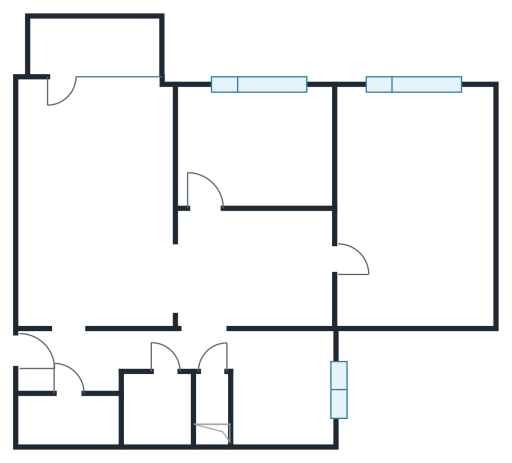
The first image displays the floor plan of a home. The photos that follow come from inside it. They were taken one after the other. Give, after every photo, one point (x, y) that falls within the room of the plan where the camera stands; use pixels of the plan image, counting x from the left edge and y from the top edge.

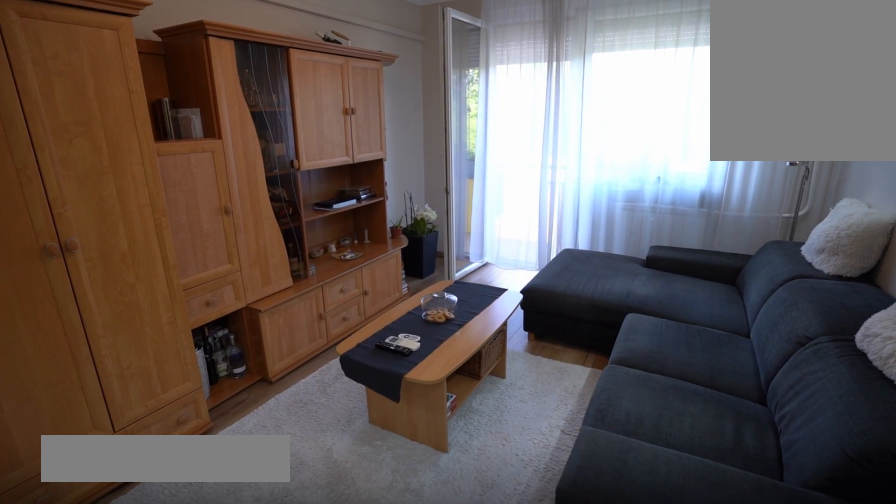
(86, 201)
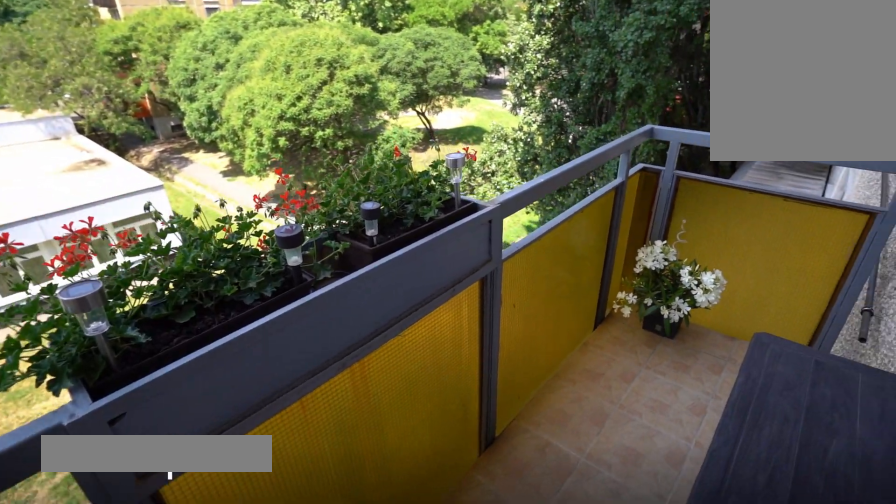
(85, 48)
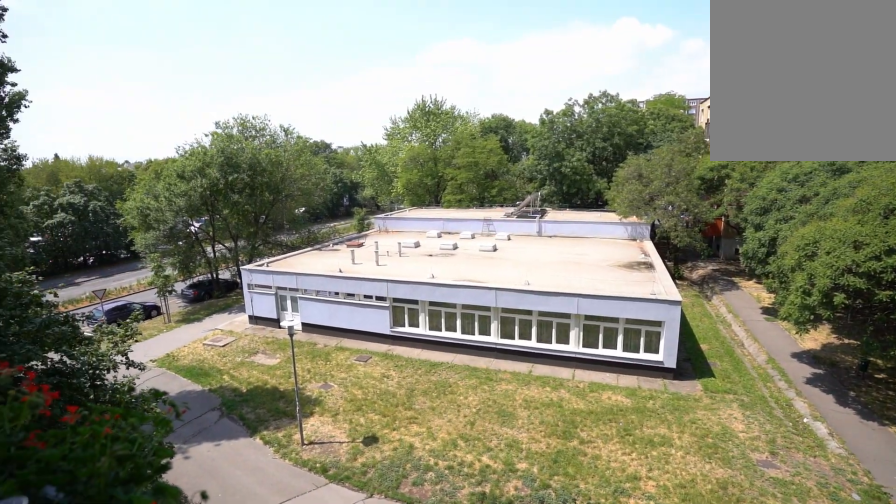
(86, 48)
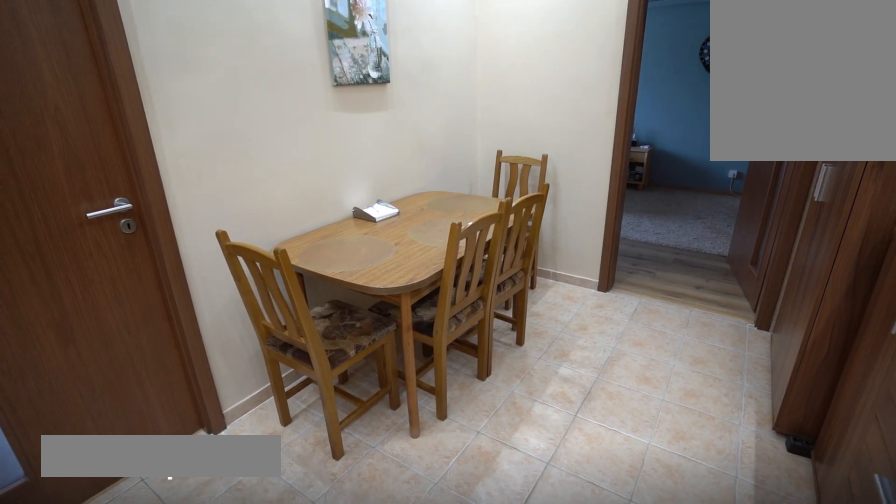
(256, 265)
